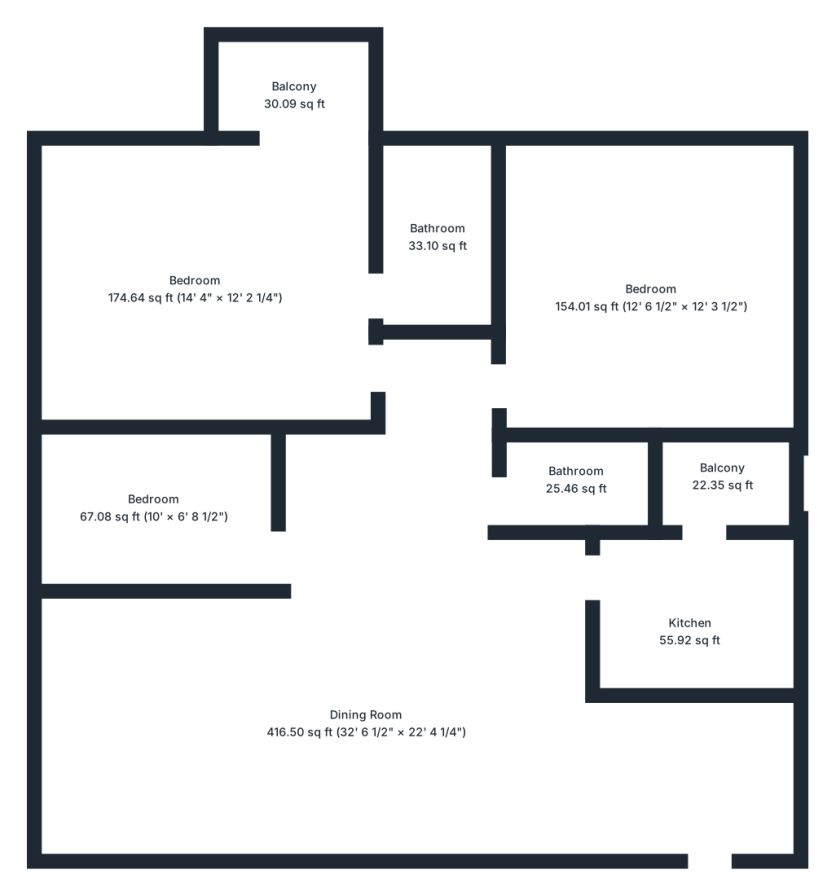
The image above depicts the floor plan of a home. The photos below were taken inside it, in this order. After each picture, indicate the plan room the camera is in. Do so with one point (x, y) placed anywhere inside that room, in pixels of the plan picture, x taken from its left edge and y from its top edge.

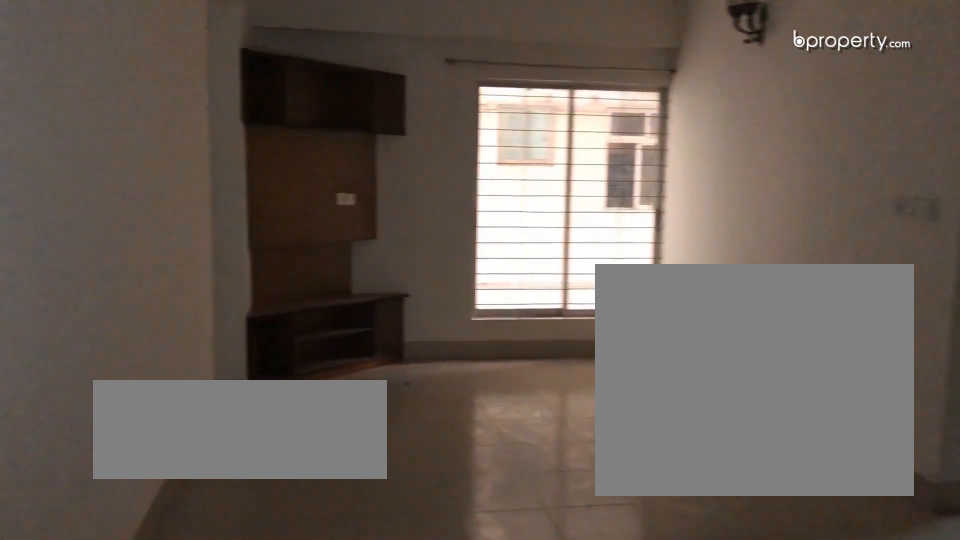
(366, 742)
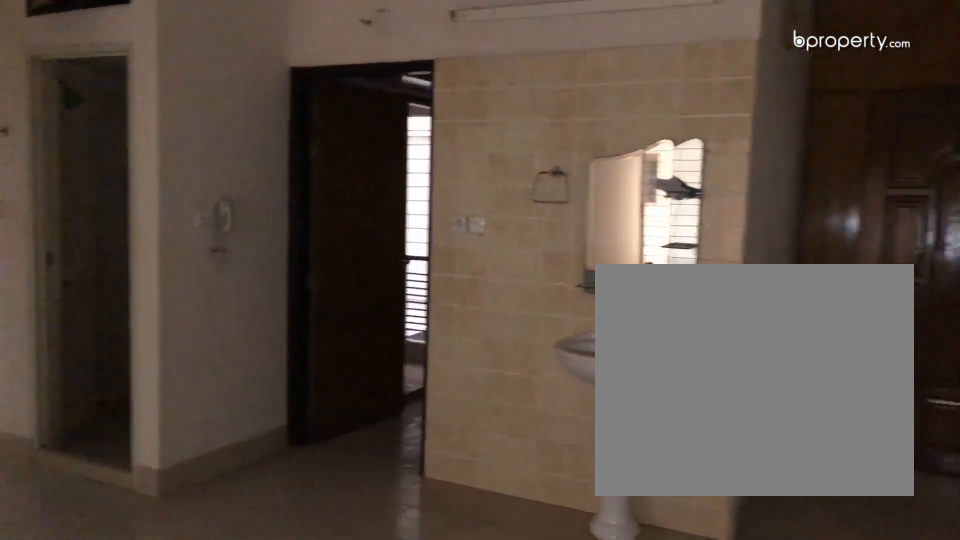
(366, 742)
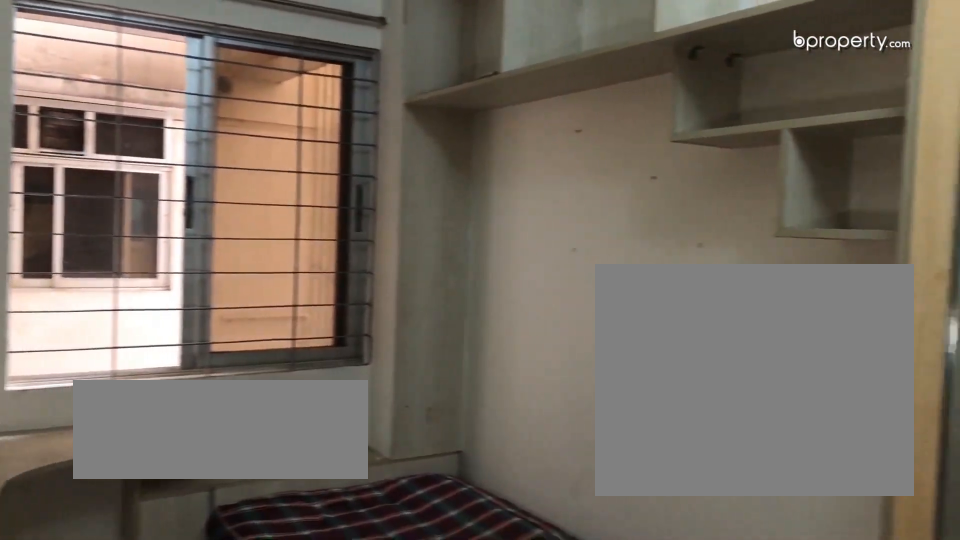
(153, 495)
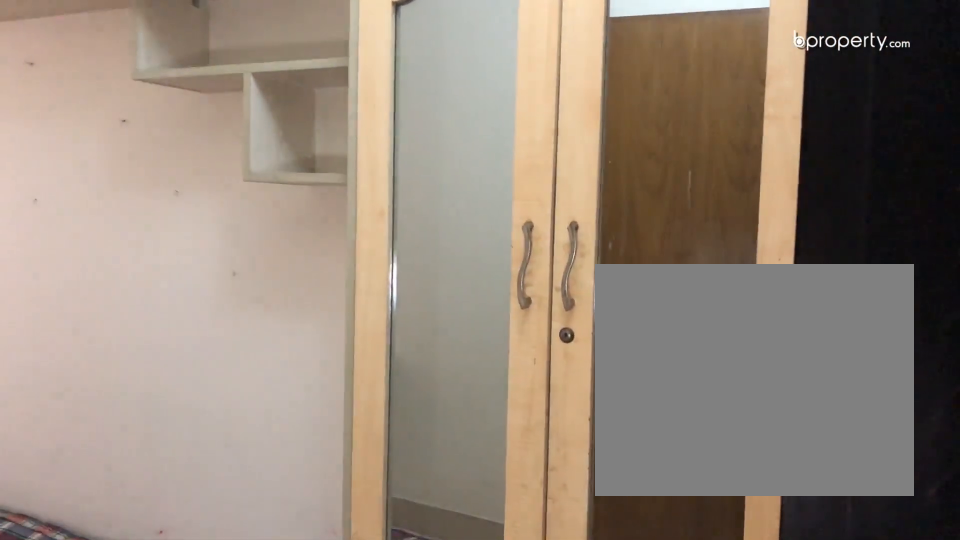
(153, 495)
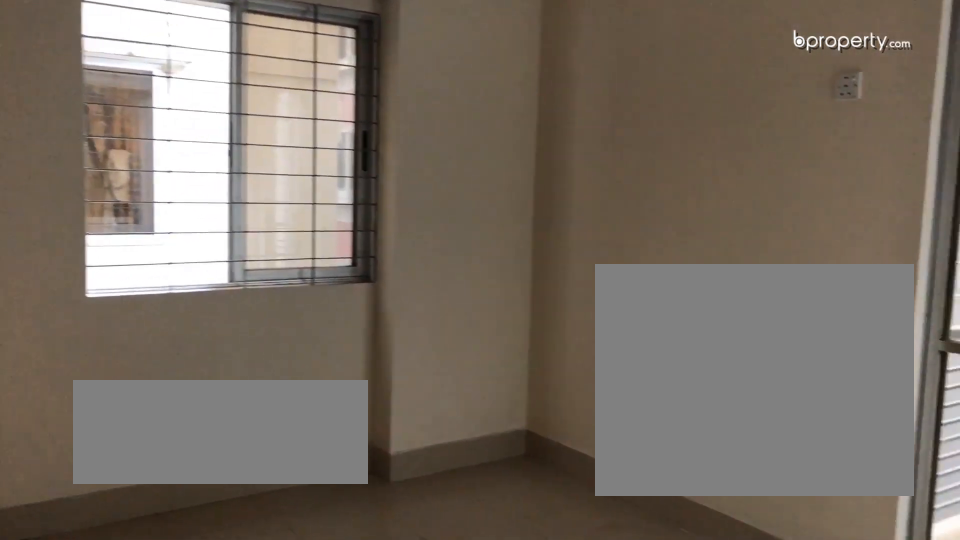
(198, 298)
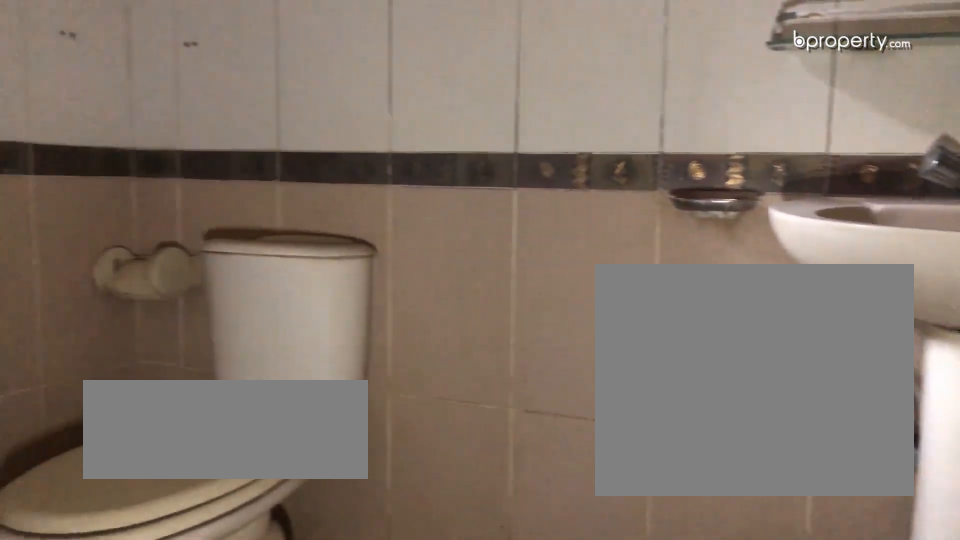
(441, 248)
